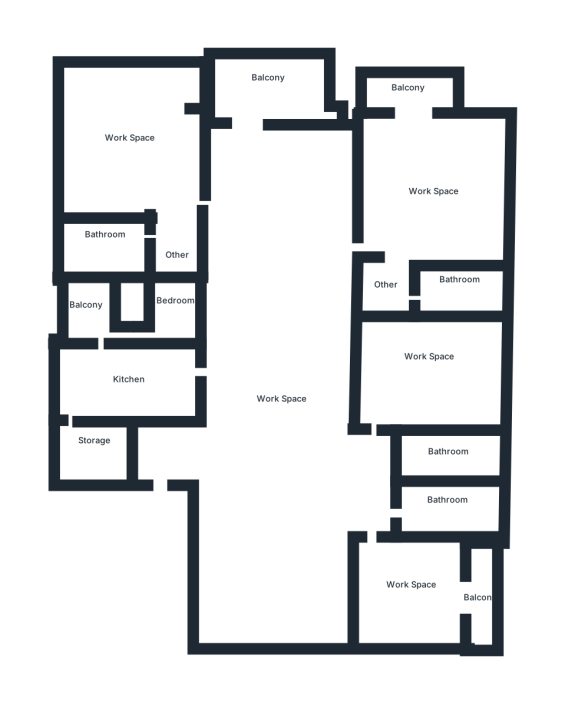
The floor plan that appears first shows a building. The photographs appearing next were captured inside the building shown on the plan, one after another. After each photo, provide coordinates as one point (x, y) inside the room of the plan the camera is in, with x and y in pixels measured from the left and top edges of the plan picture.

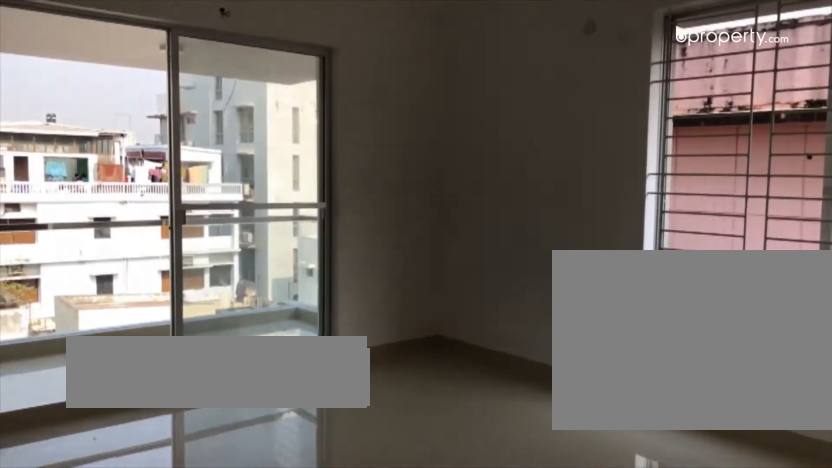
(432, 186)
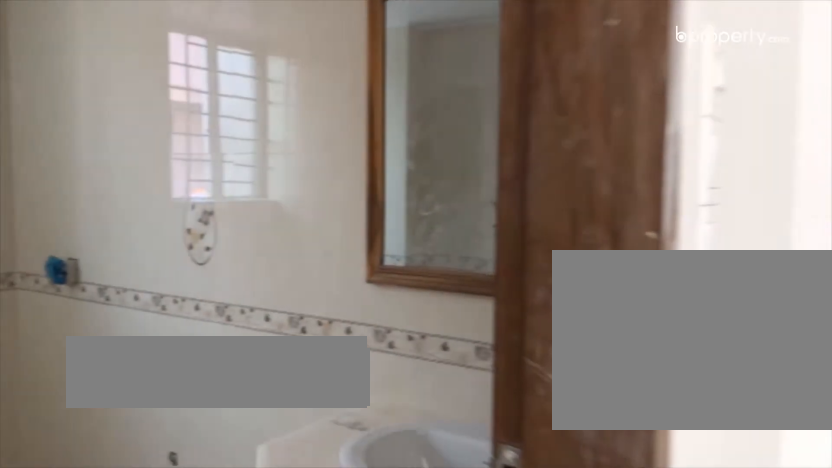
(465, 283)
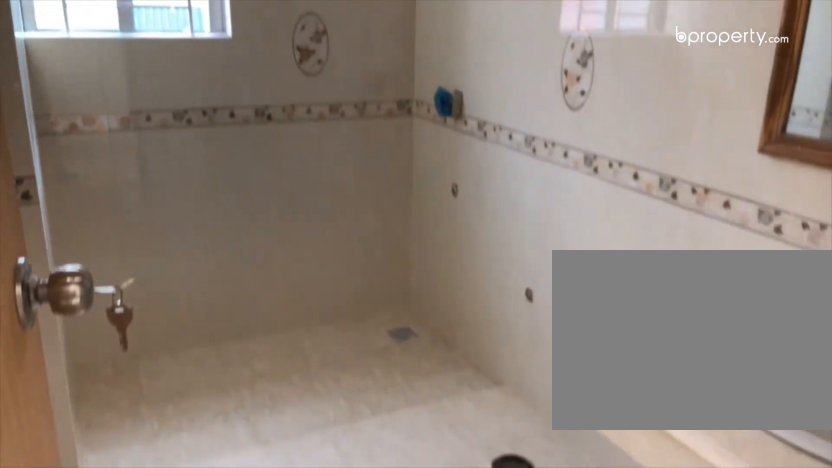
(465, 283)
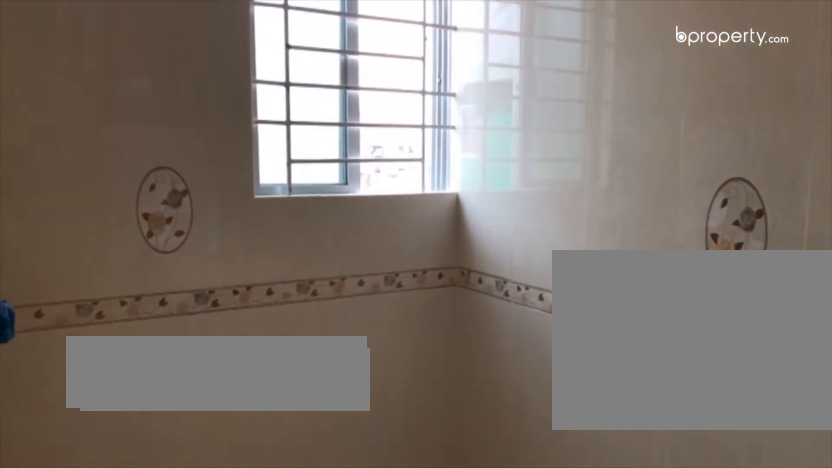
(454, 448)
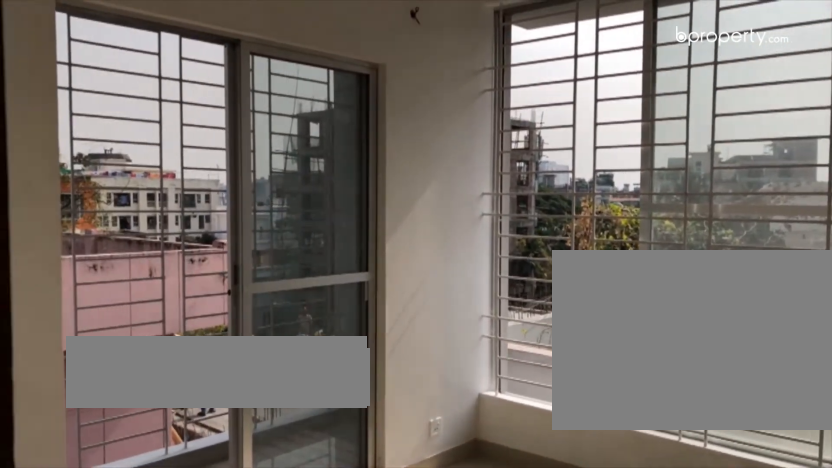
(408, 588)
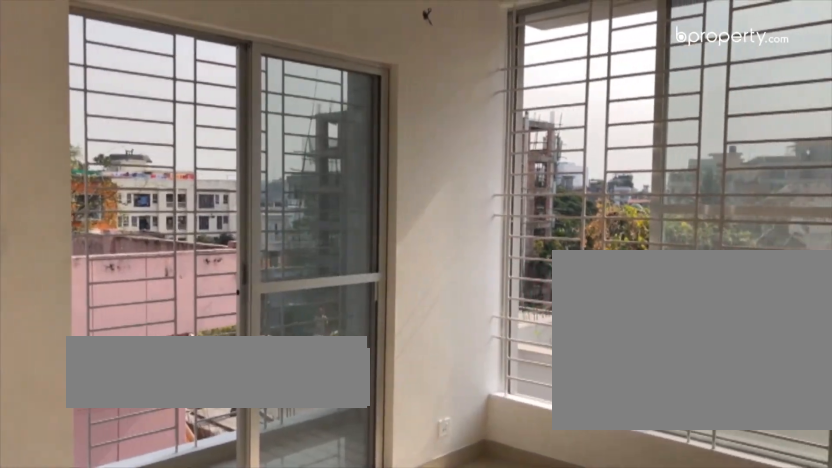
(408, 588)
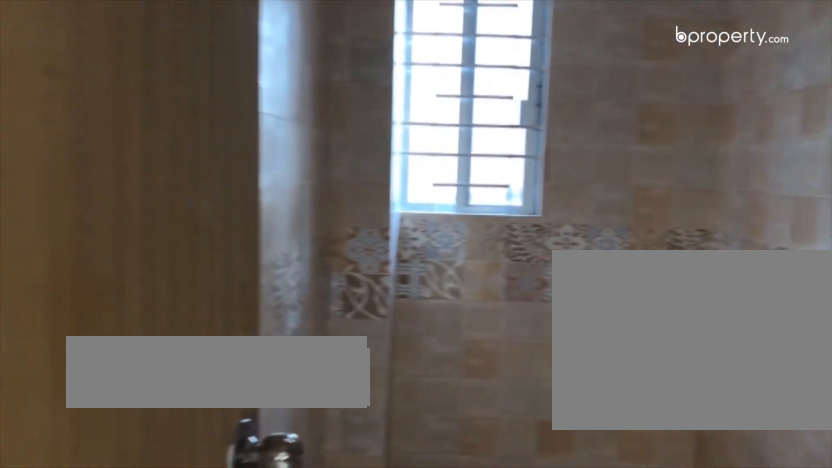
(449, 515)
